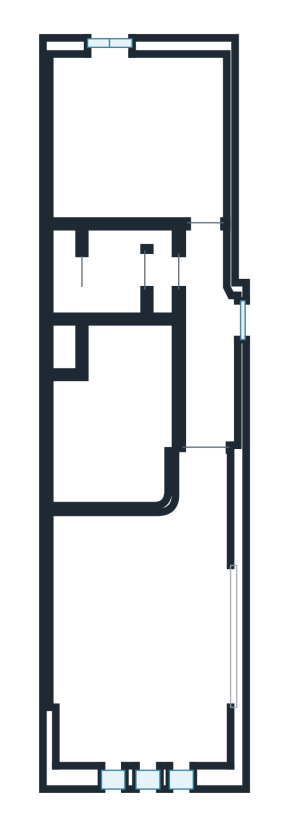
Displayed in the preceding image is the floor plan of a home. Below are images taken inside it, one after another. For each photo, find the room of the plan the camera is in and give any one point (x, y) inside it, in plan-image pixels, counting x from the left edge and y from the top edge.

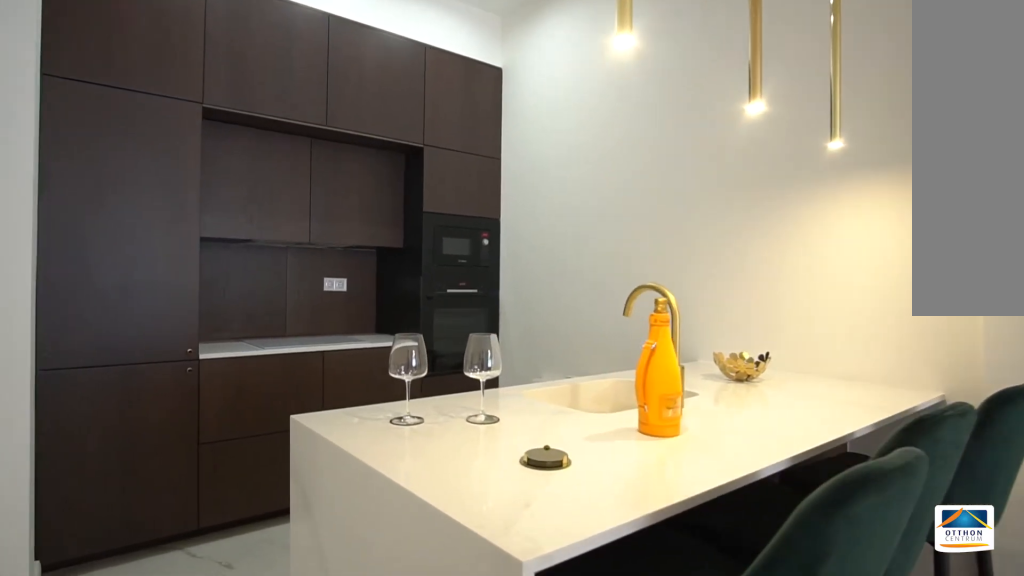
(120, 420)
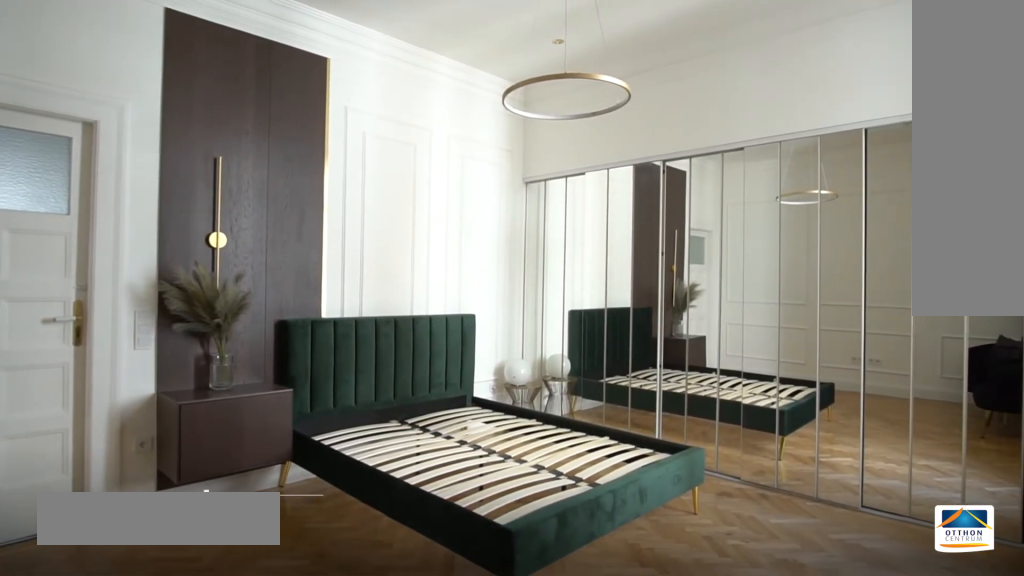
(146, 147)
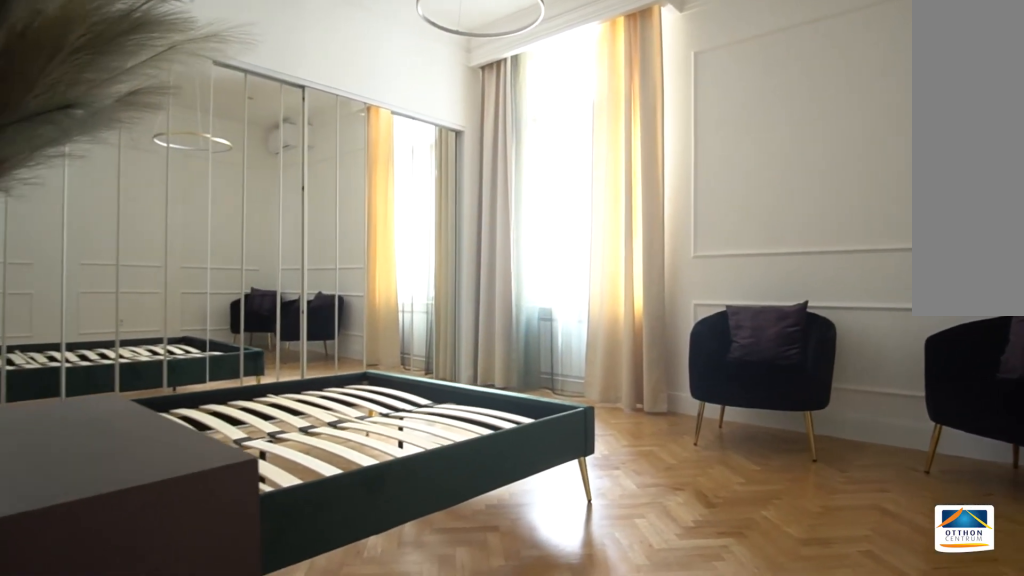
(146, 147)
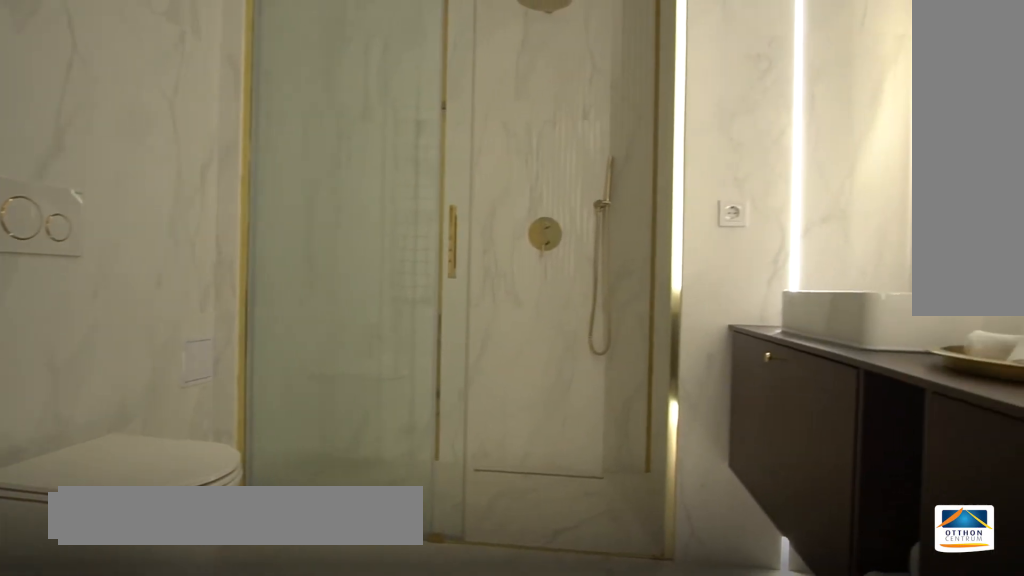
(114, 269)
